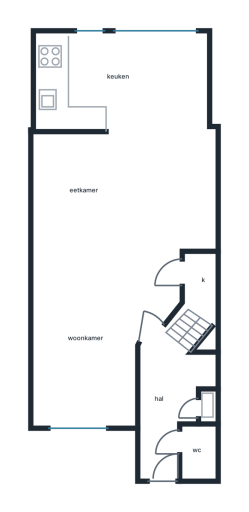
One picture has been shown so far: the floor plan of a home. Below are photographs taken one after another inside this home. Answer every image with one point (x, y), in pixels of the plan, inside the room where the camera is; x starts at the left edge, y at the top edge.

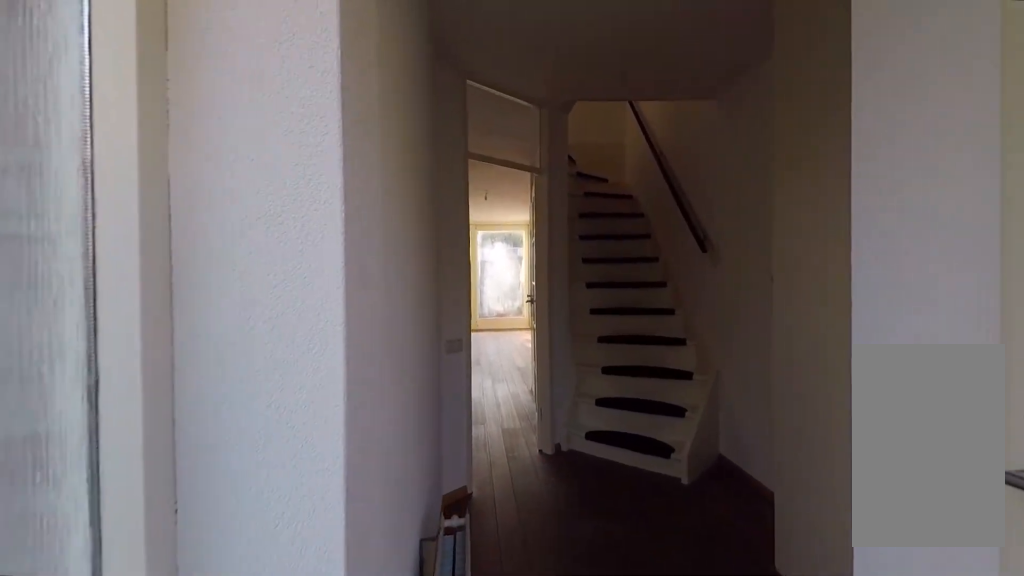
(168, 400)
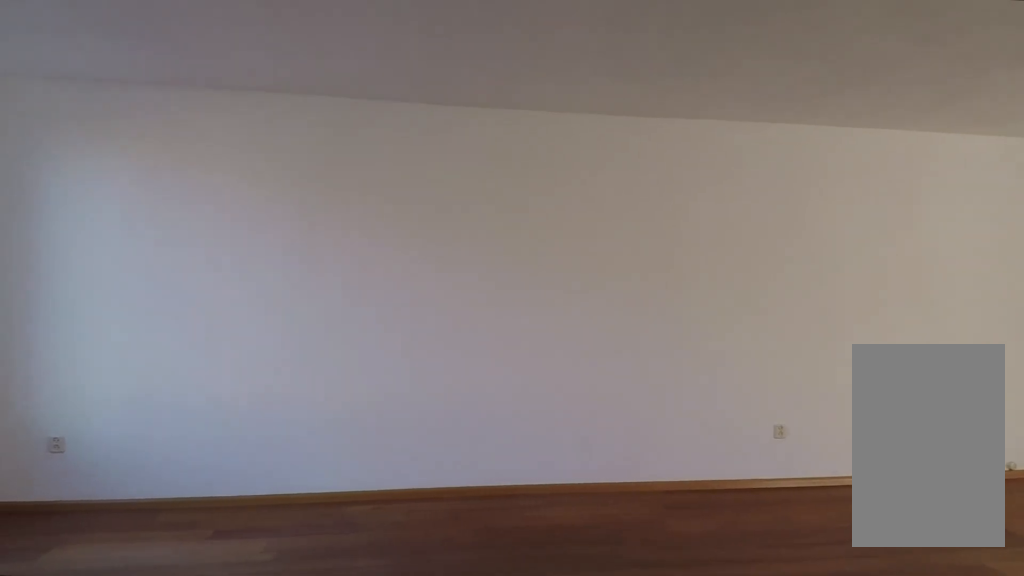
(111, 259)
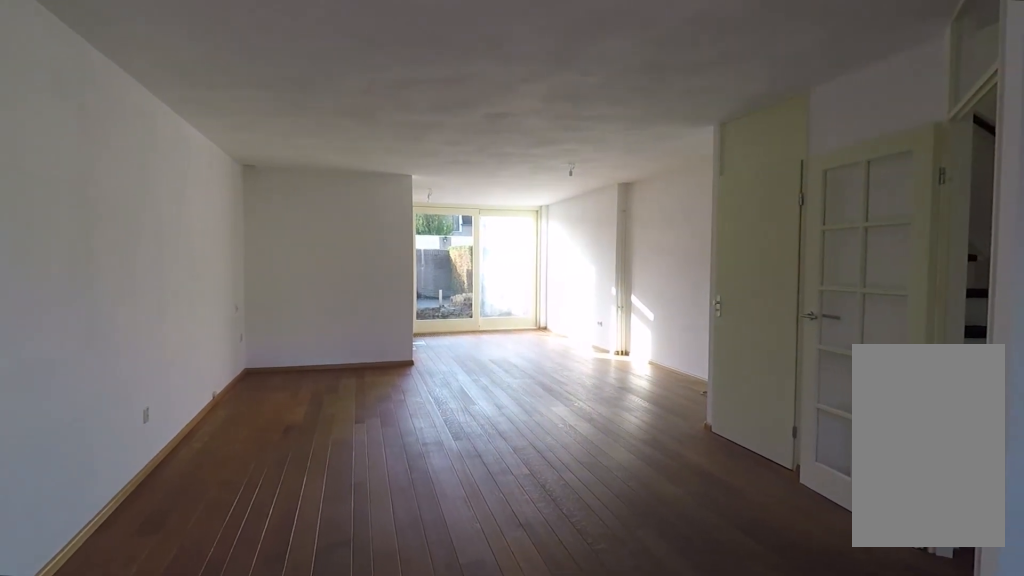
(111, 259)
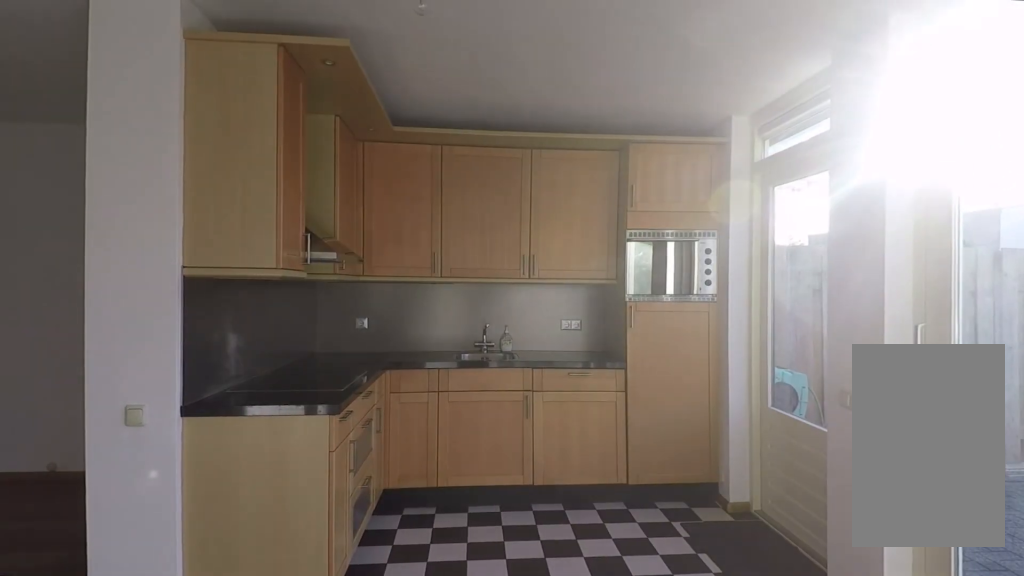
(122, 83)
